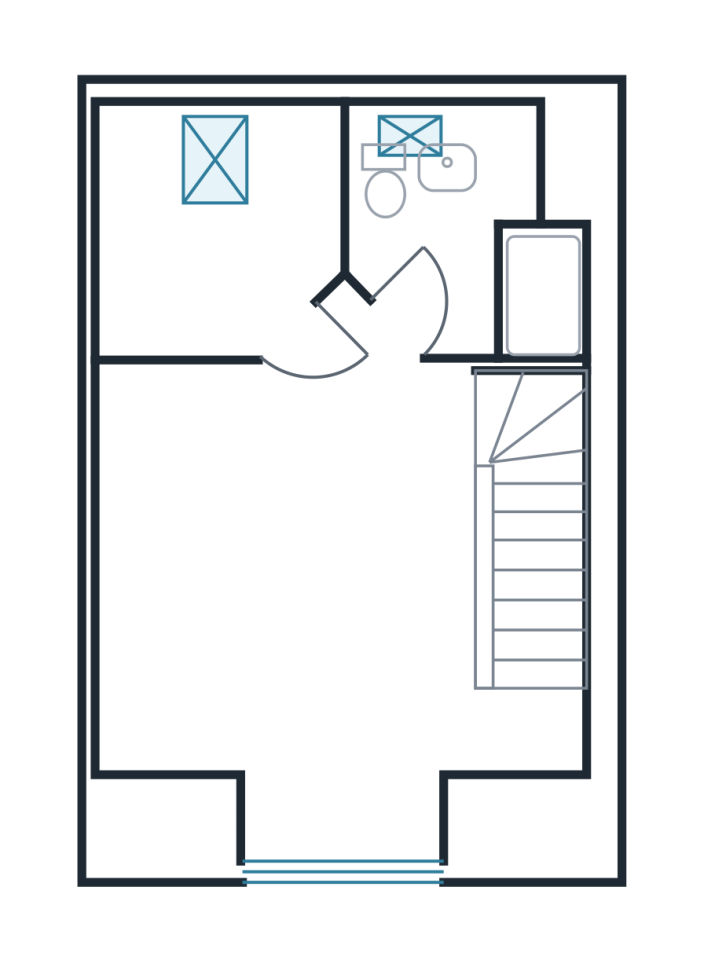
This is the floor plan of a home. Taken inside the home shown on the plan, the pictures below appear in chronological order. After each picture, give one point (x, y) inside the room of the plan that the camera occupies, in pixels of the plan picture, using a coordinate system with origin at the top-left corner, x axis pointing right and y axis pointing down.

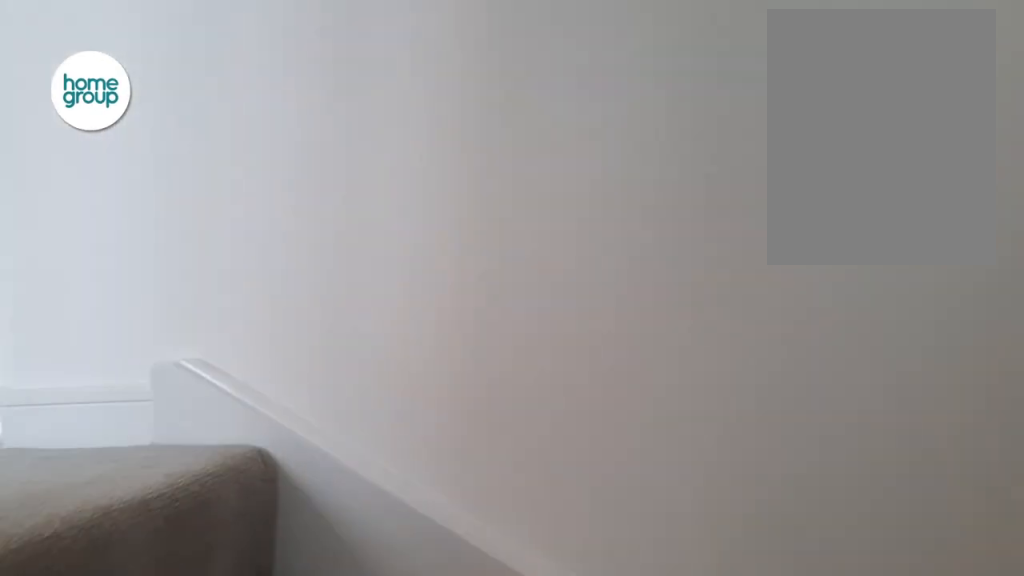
(534, 575)
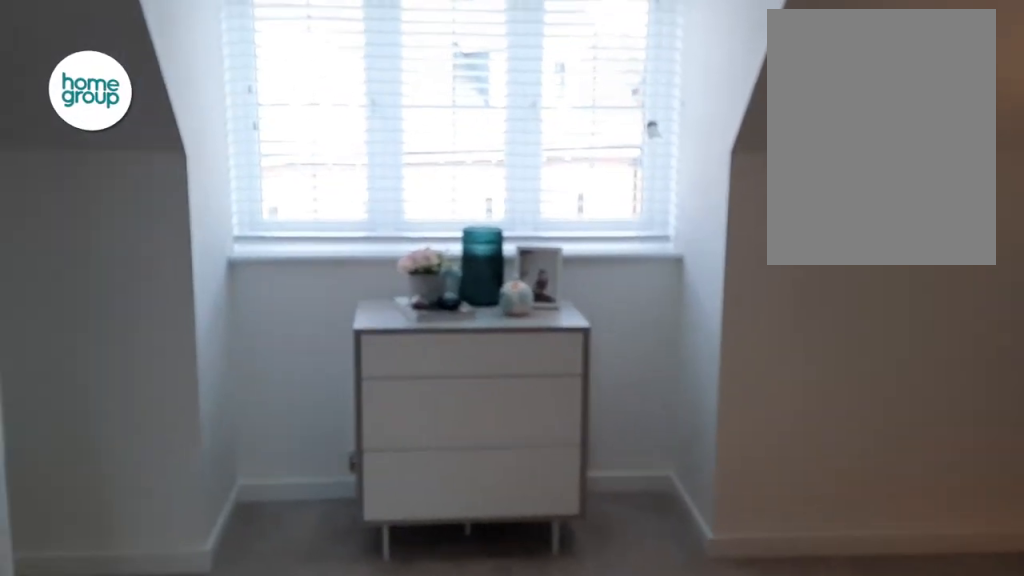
(293, 591)
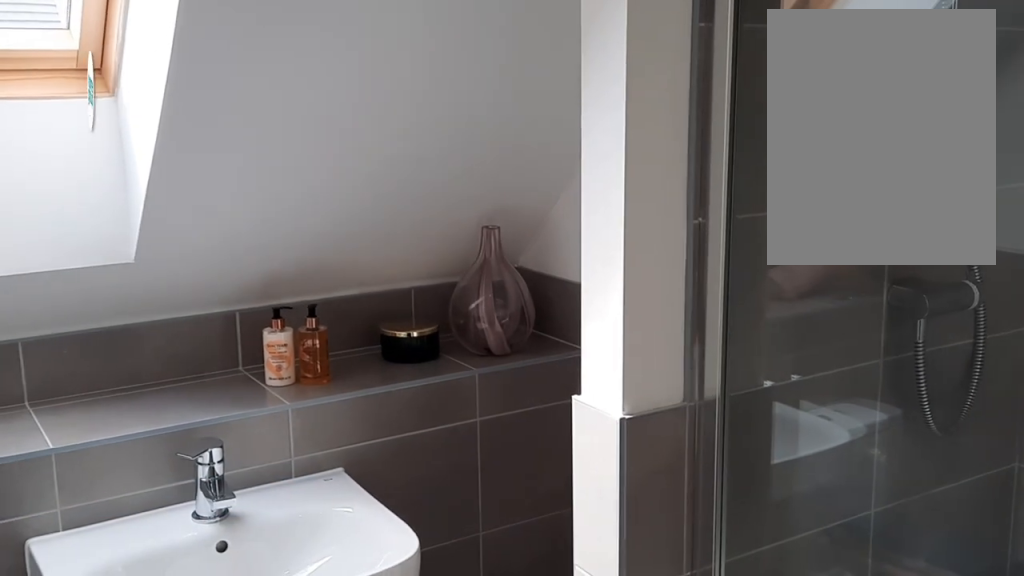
(463, 231)
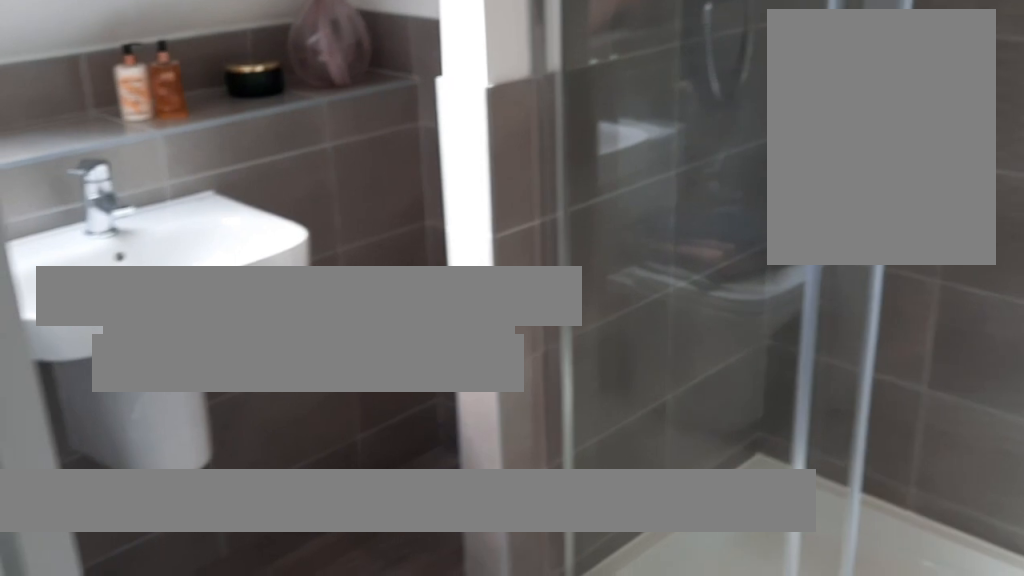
(463, 231)
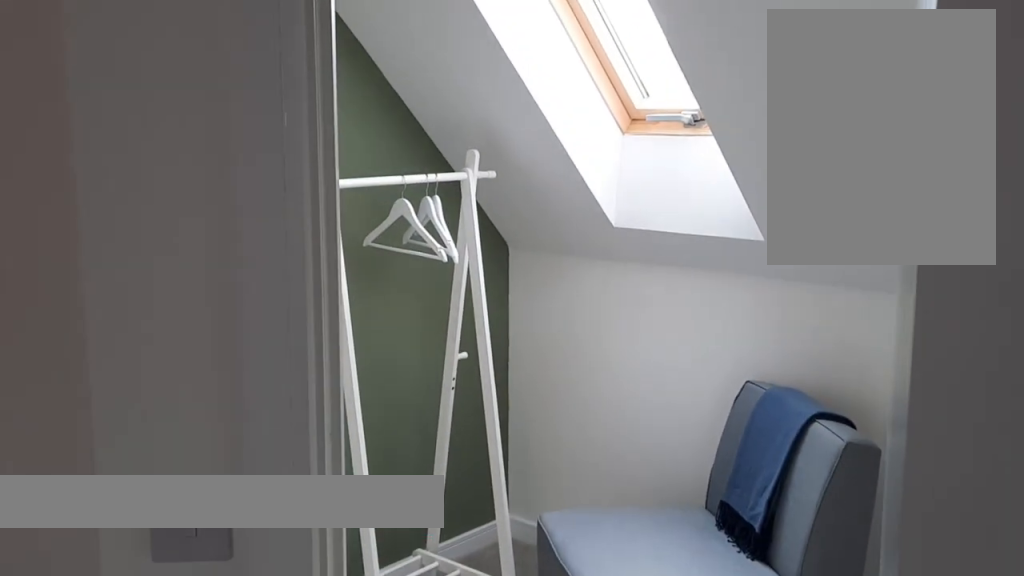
(210, 224)
